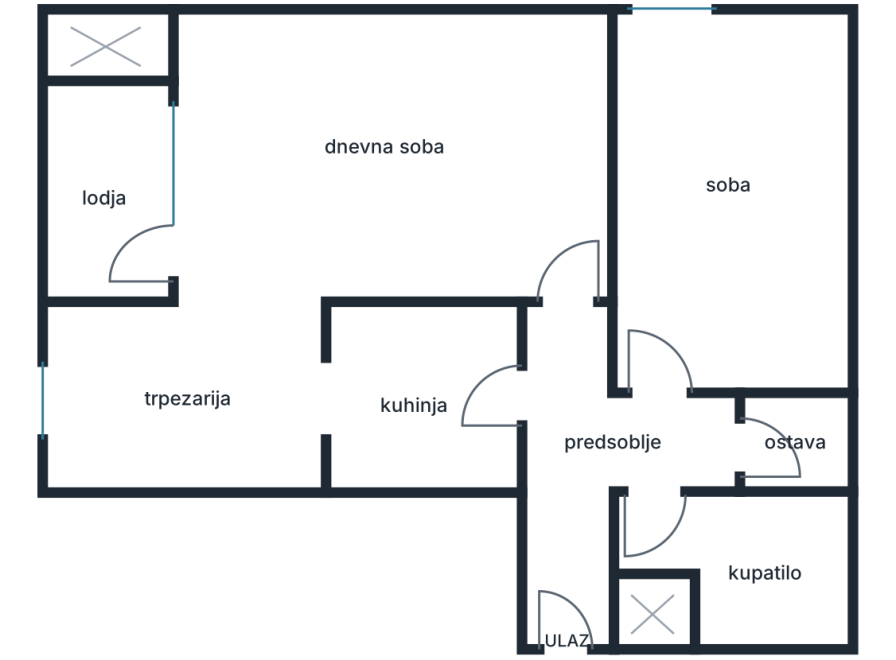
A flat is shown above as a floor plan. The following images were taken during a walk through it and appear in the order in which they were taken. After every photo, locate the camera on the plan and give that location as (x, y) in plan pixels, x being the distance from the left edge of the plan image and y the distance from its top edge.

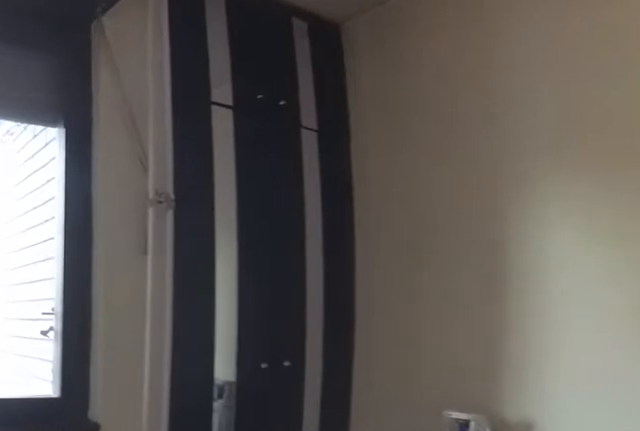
(279, 219)
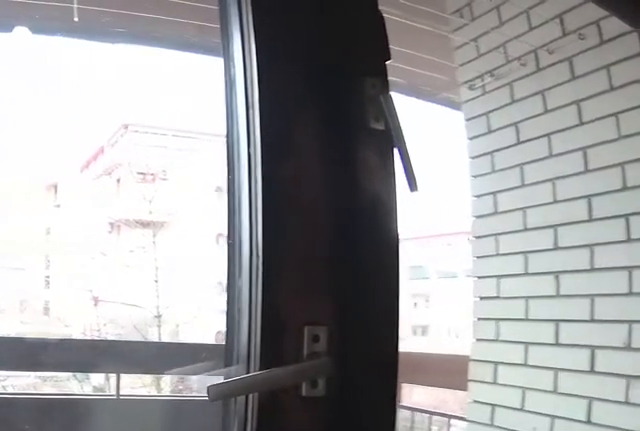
(218, 192)
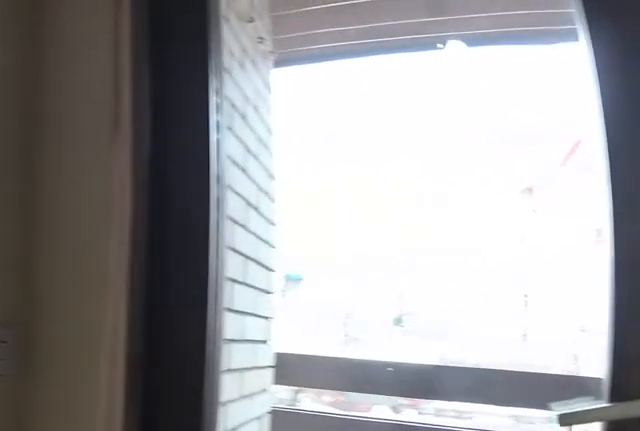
(221, 187)
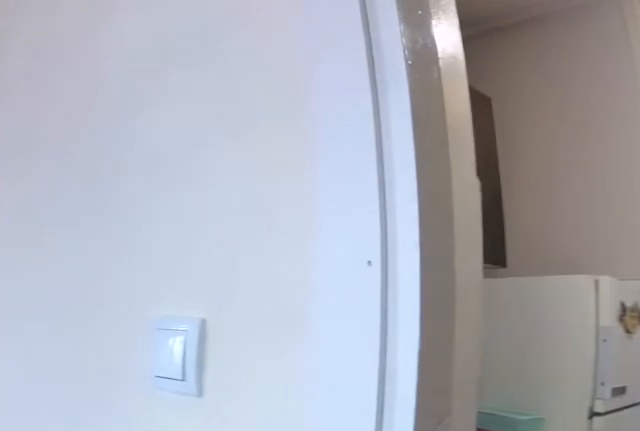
(278, 430)
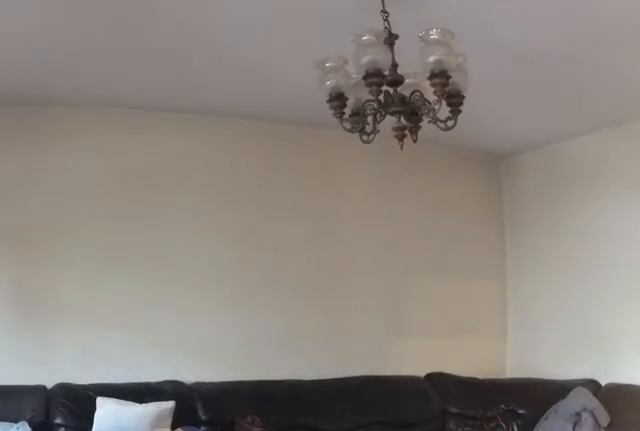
(238, 304)
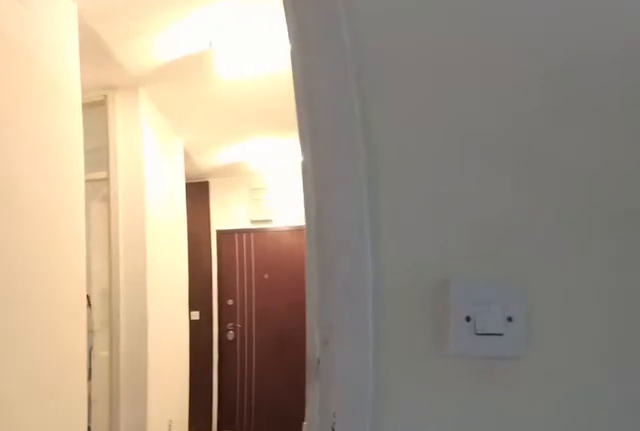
(564, 244)
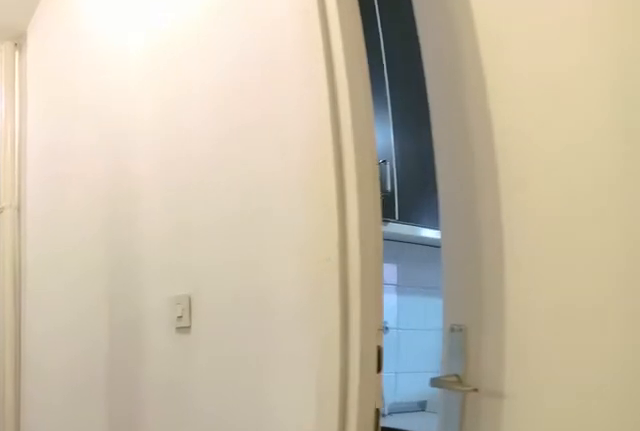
(552, 345)
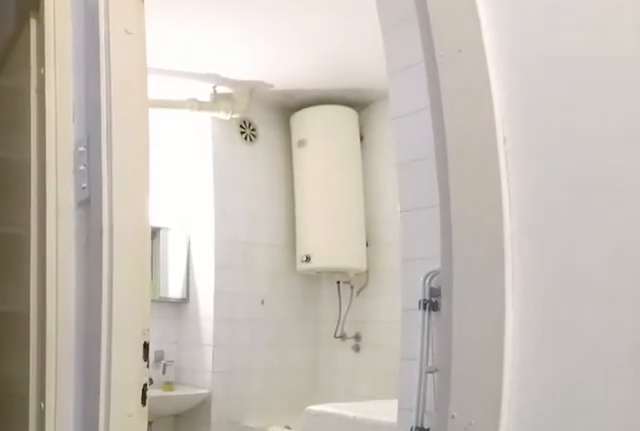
(529, 429)
